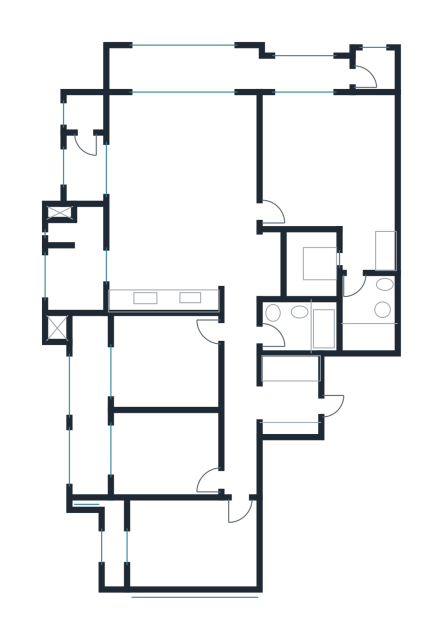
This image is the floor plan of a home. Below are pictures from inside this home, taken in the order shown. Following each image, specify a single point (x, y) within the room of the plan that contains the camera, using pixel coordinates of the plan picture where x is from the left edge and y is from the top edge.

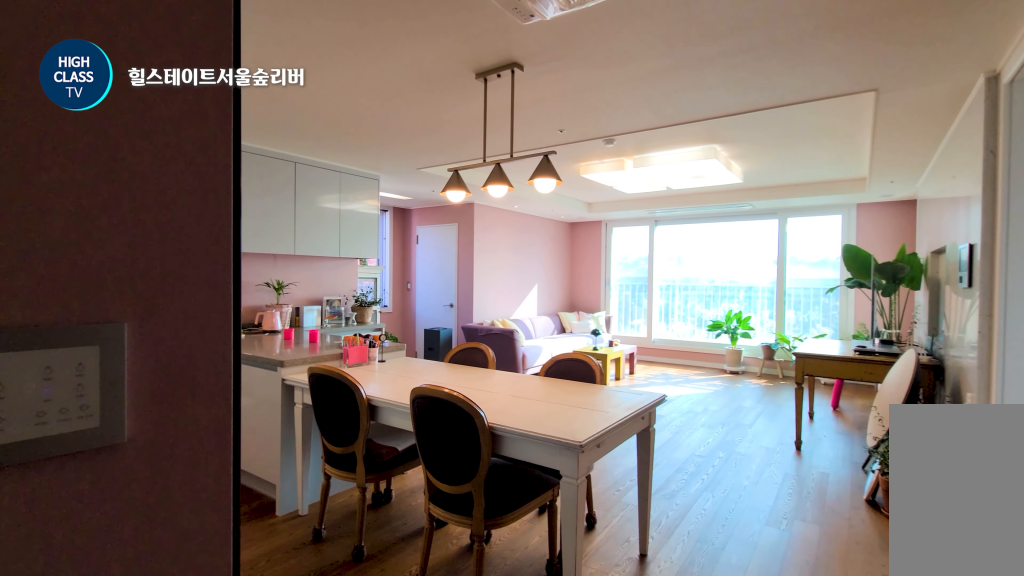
(239, 394)
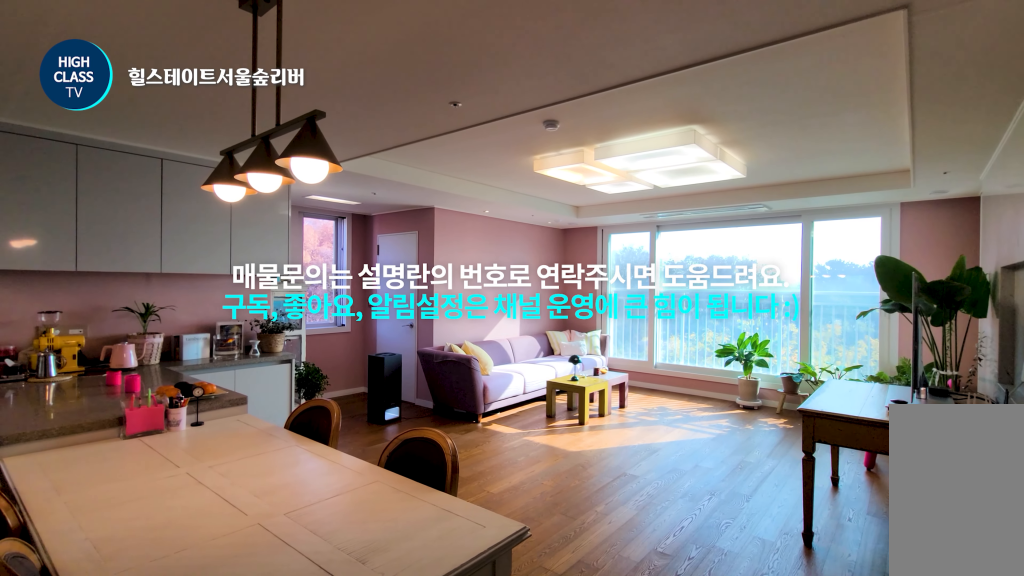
(183, 187)
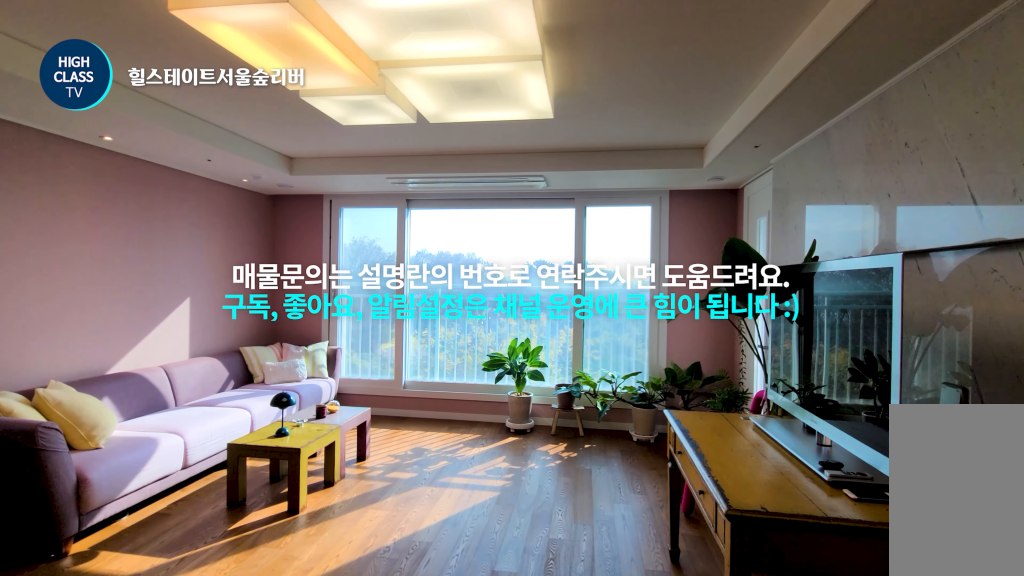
(183, 187)
